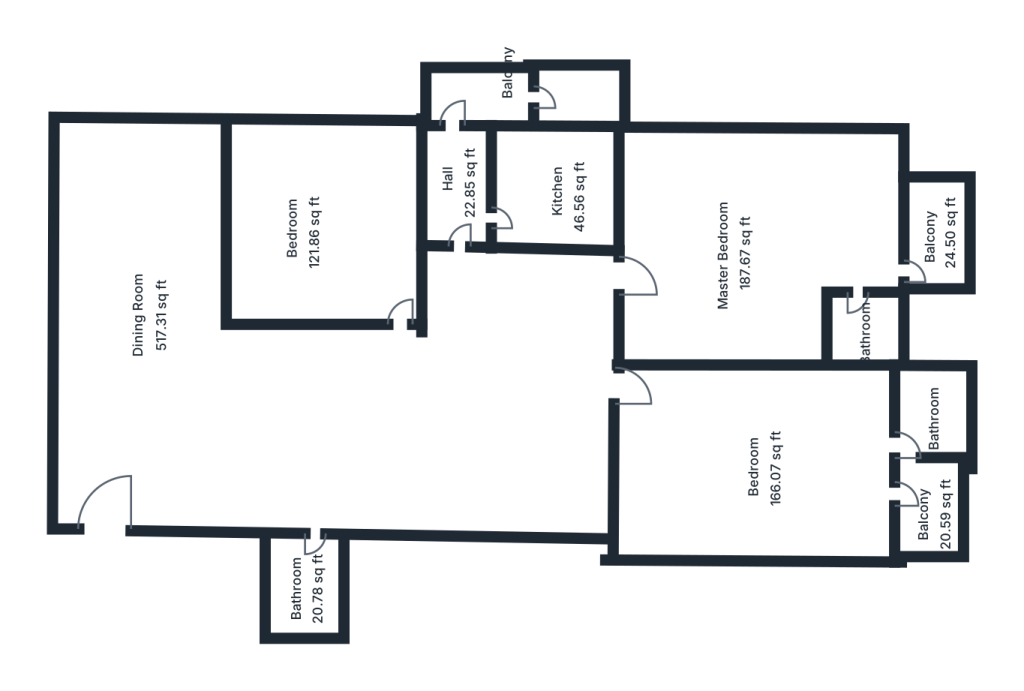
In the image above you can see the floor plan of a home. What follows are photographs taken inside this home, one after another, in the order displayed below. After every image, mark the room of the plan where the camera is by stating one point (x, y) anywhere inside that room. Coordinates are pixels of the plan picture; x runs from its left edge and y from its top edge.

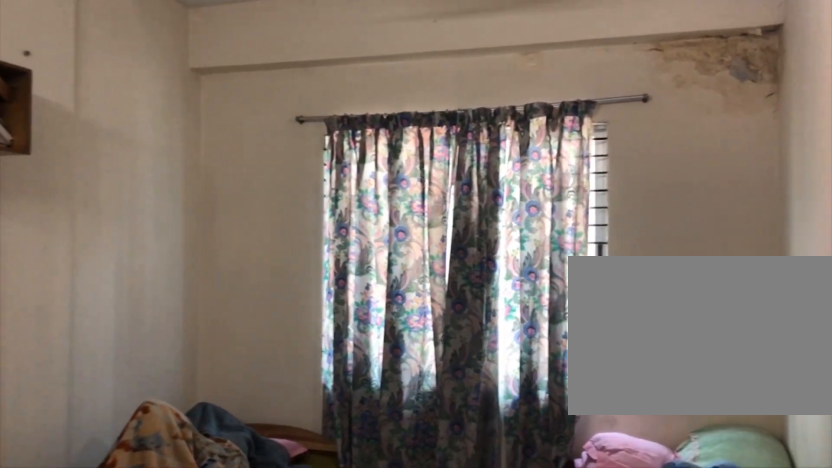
(331, 231)
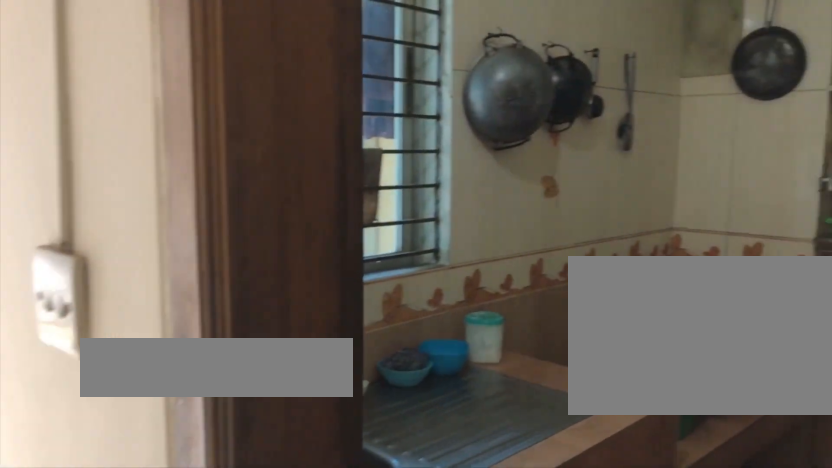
(516, 199)
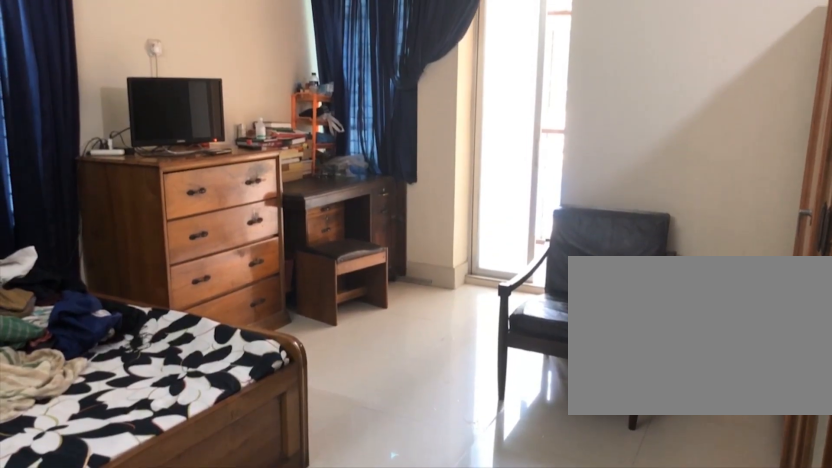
(750, 258)
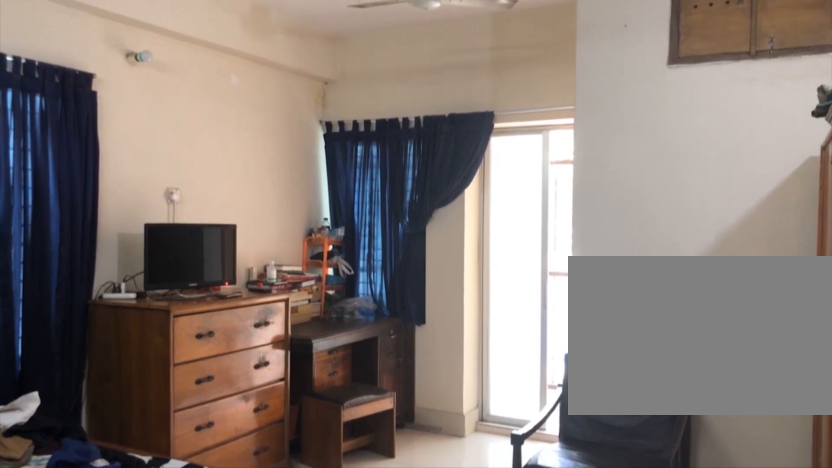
(750, 258)
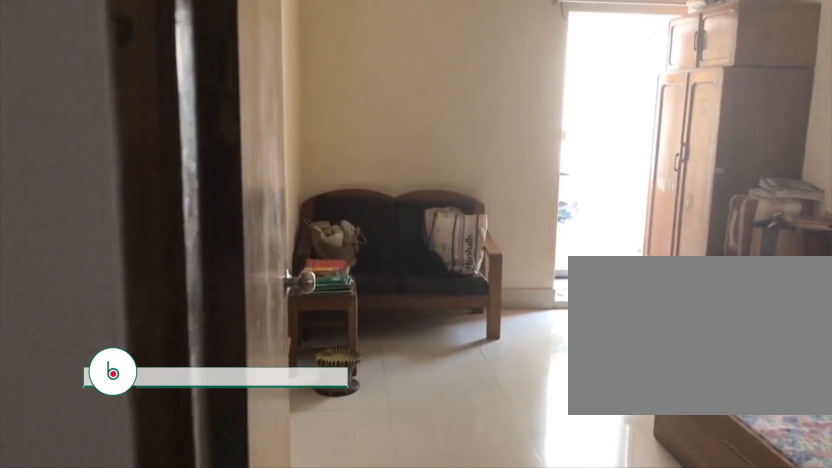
(689, 446)
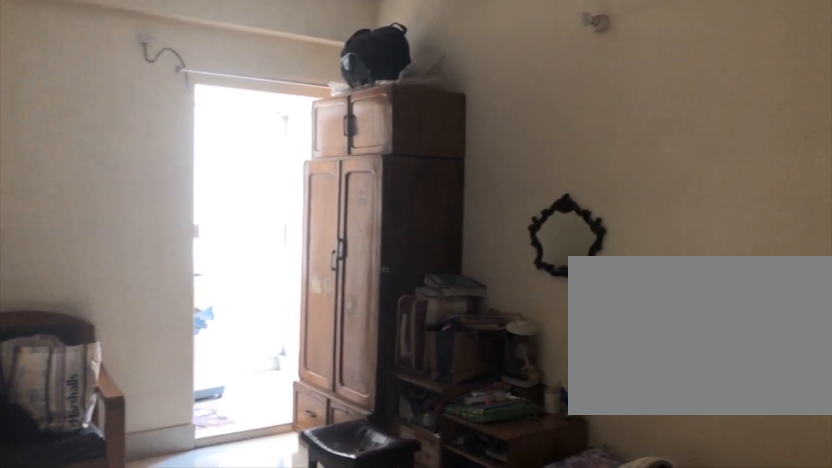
(764, 467)
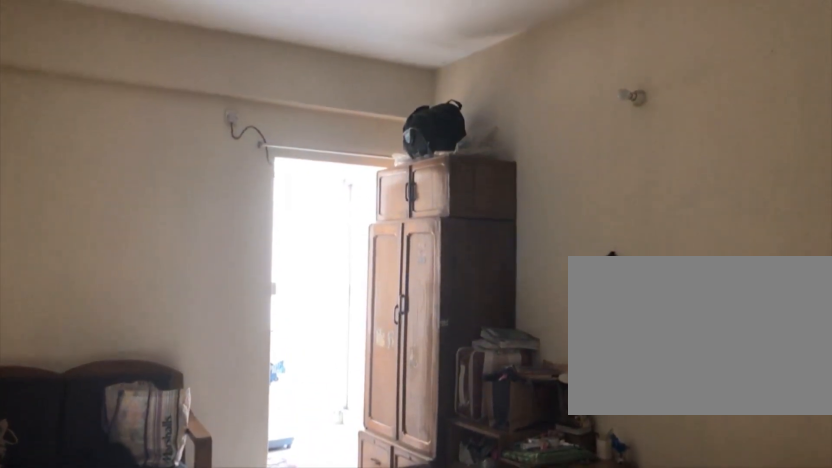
(763, 467)
